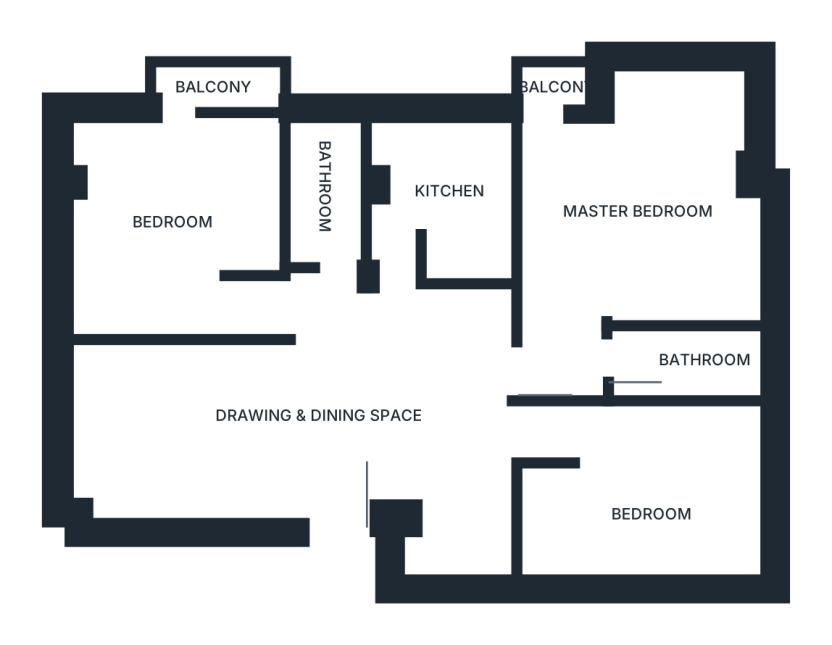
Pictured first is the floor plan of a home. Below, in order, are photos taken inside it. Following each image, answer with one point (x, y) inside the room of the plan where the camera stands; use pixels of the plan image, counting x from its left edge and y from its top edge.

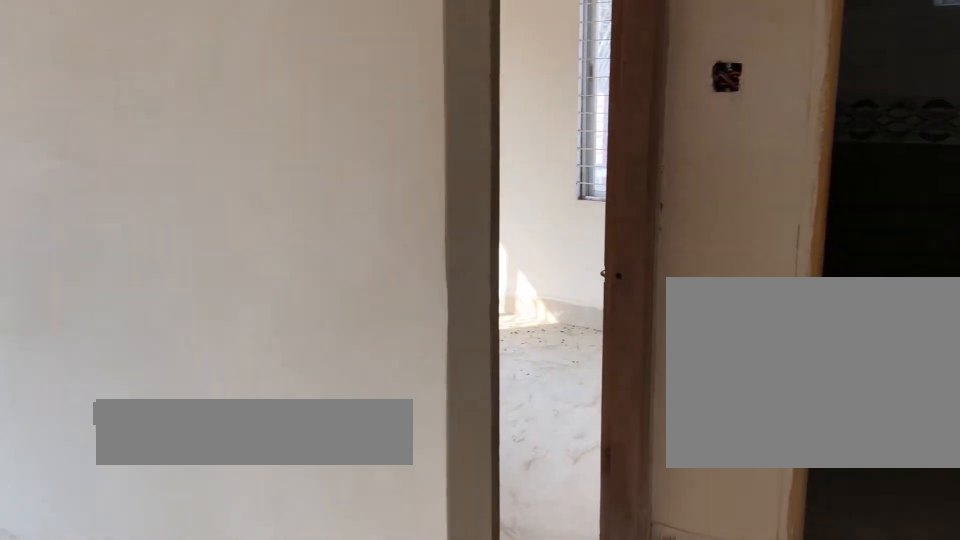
(290, 459)
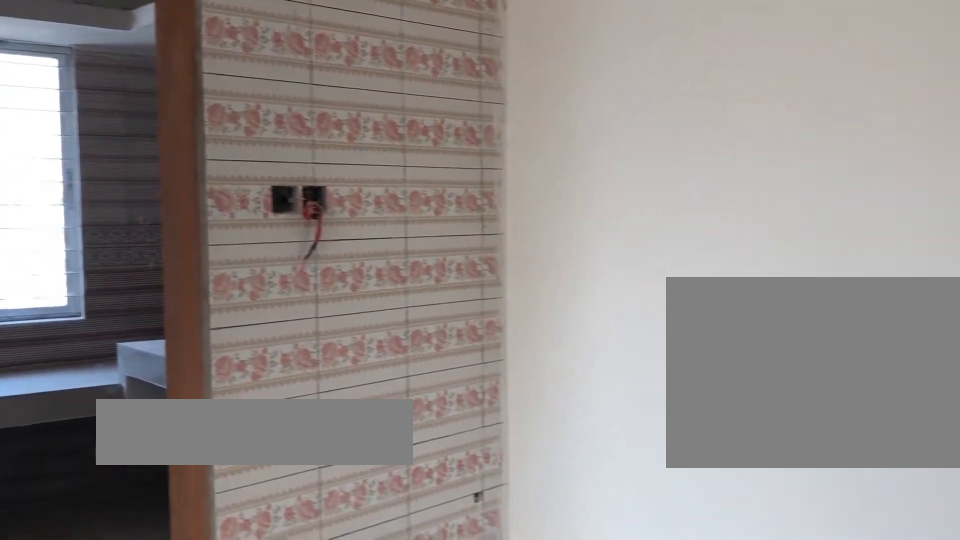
(290, 460)
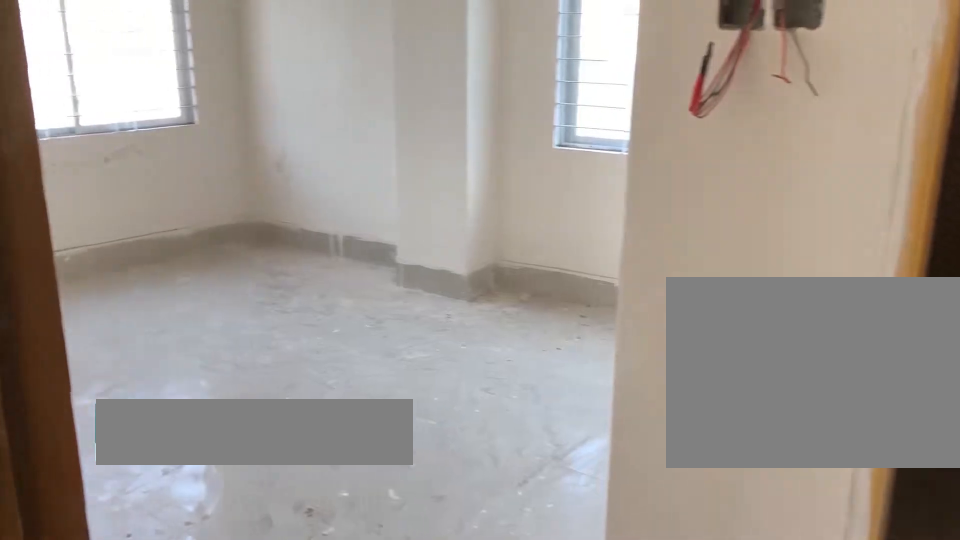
(627, 243)
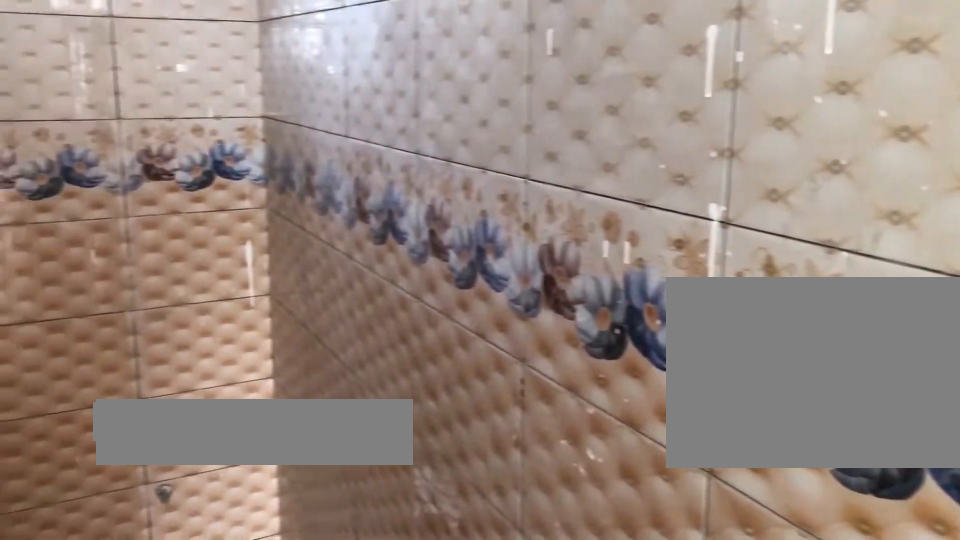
(704, 365)
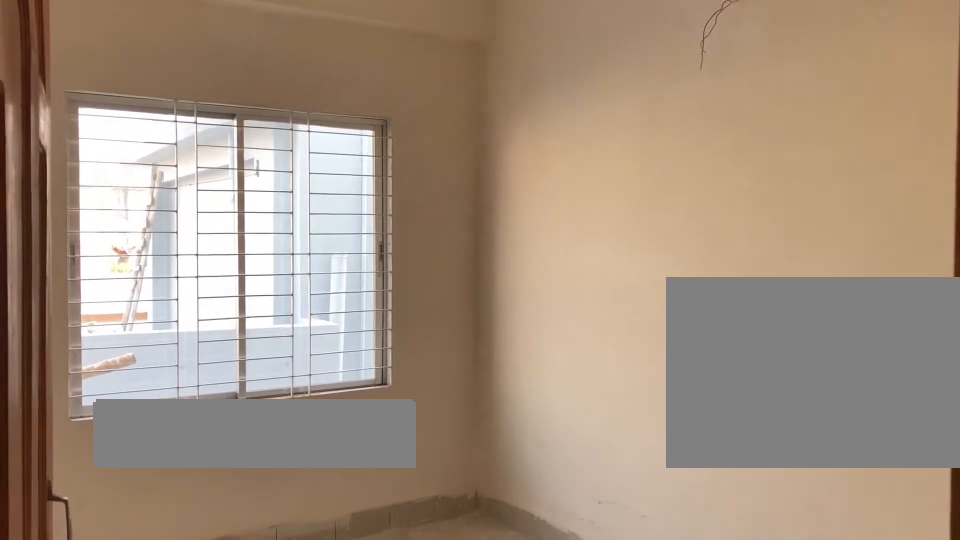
(658, 494)
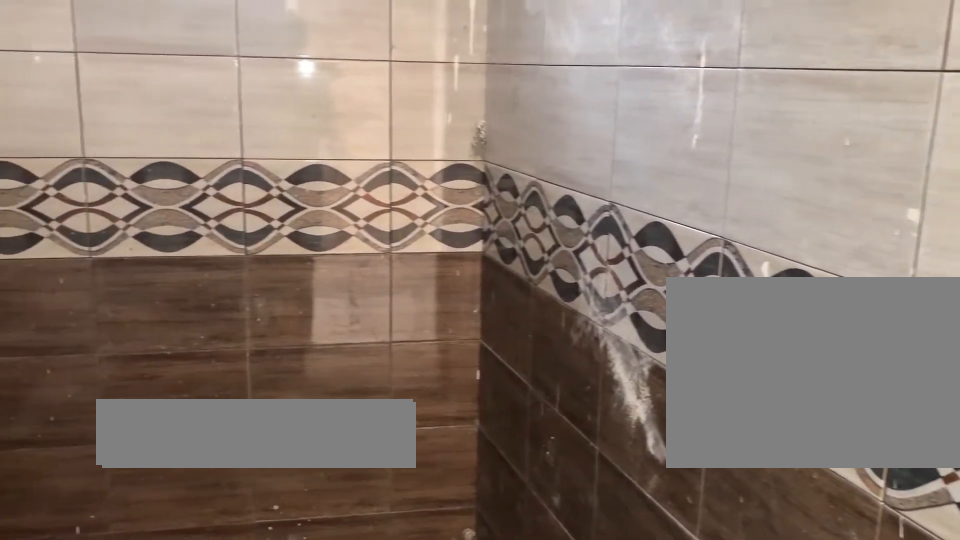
(330, 198)
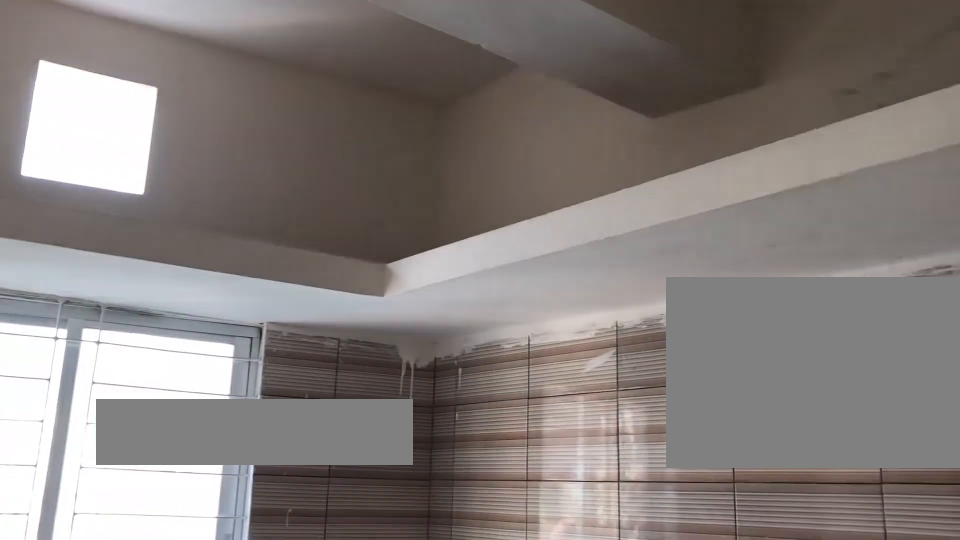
(445, 171)
